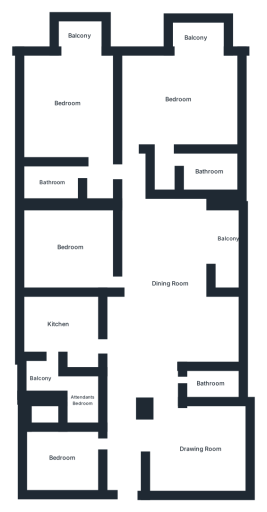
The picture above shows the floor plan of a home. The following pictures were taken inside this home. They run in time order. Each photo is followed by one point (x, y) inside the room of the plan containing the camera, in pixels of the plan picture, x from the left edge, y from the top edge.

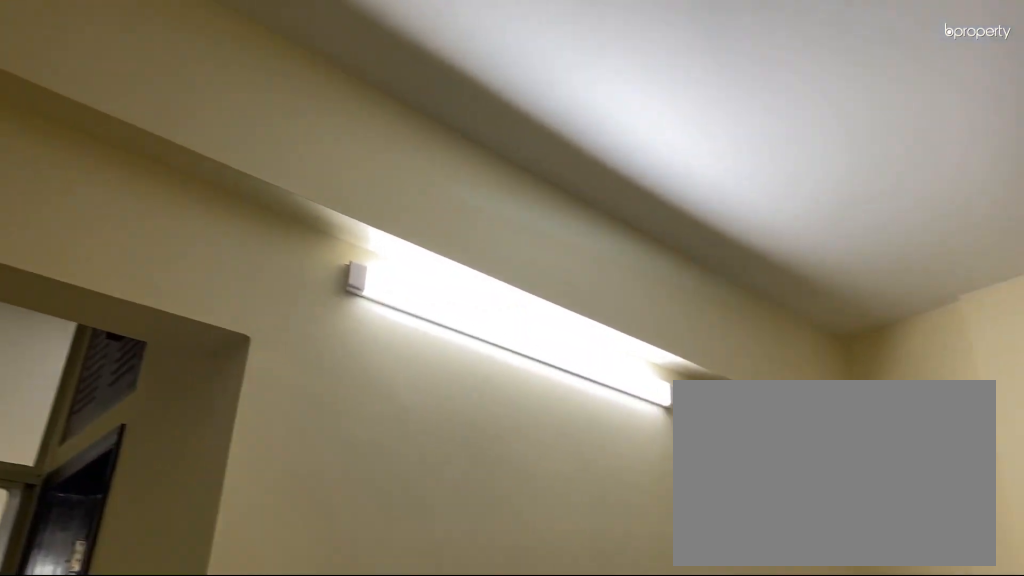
(198, 447)
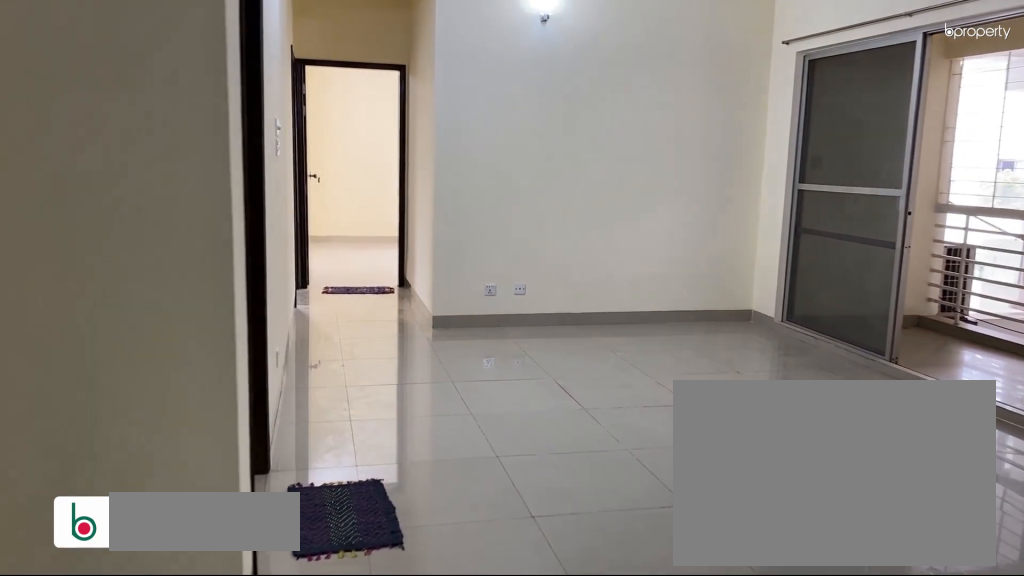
(169, 284)
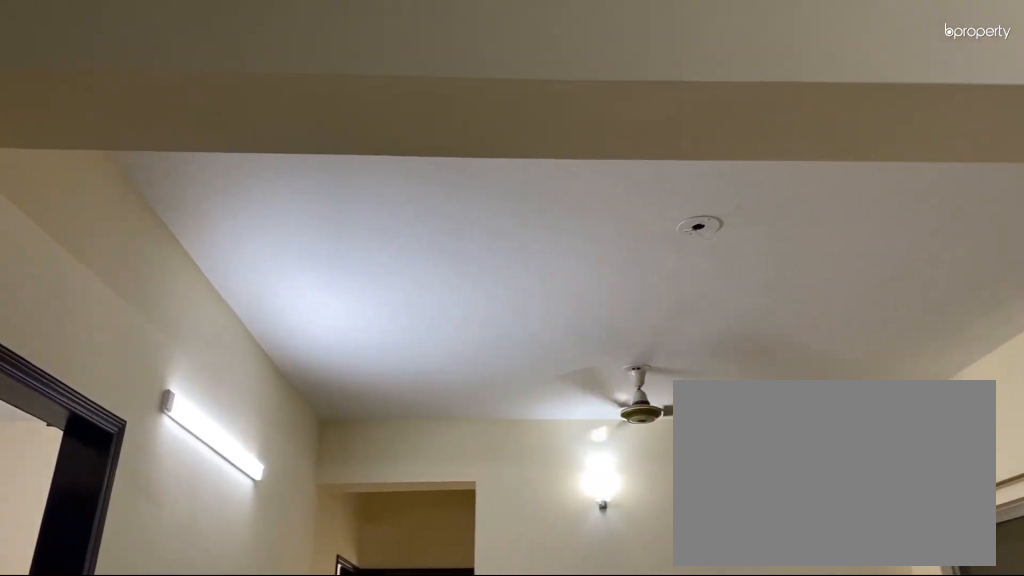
(169, 284)
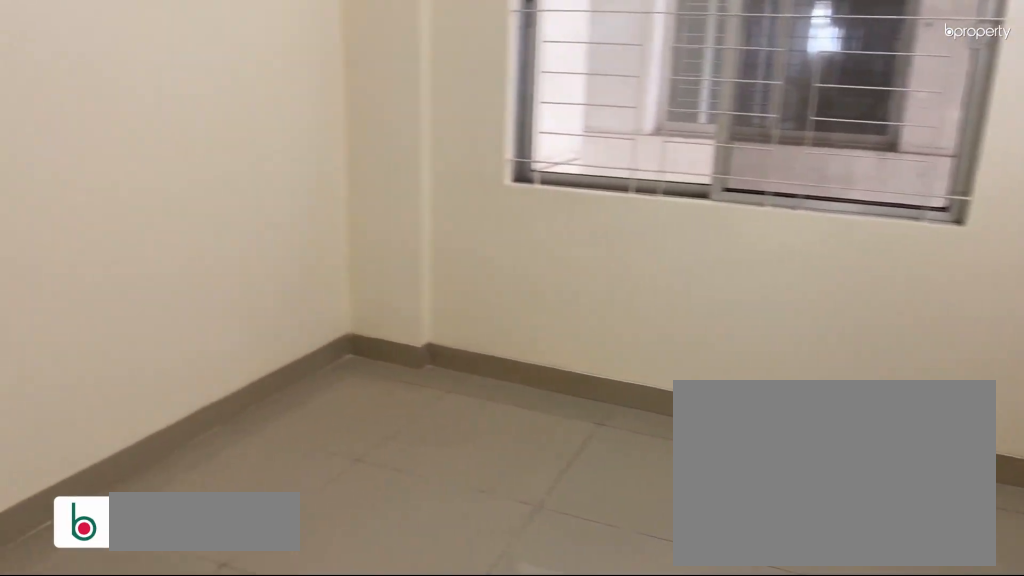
(61, 457)
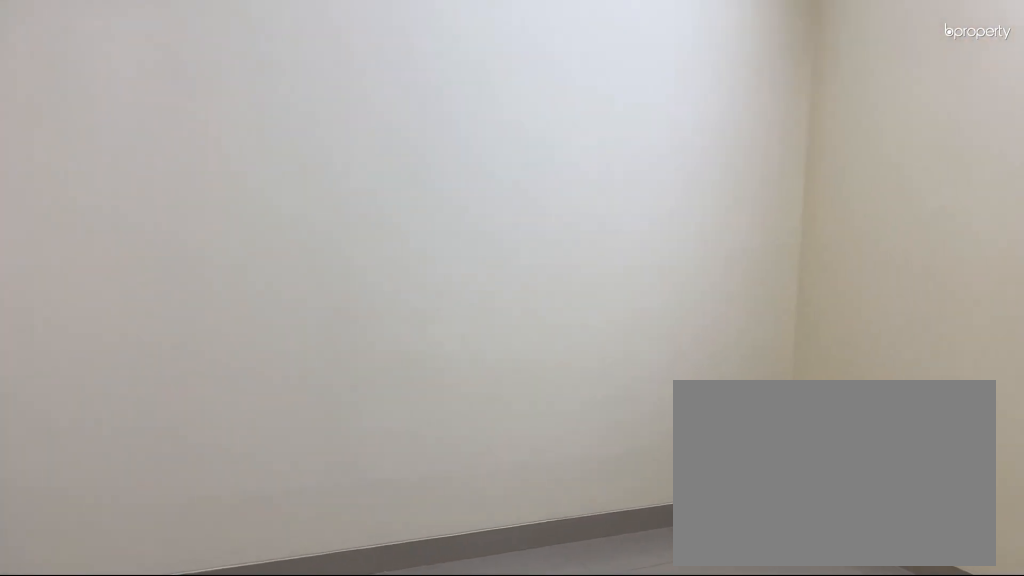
(70, 247)
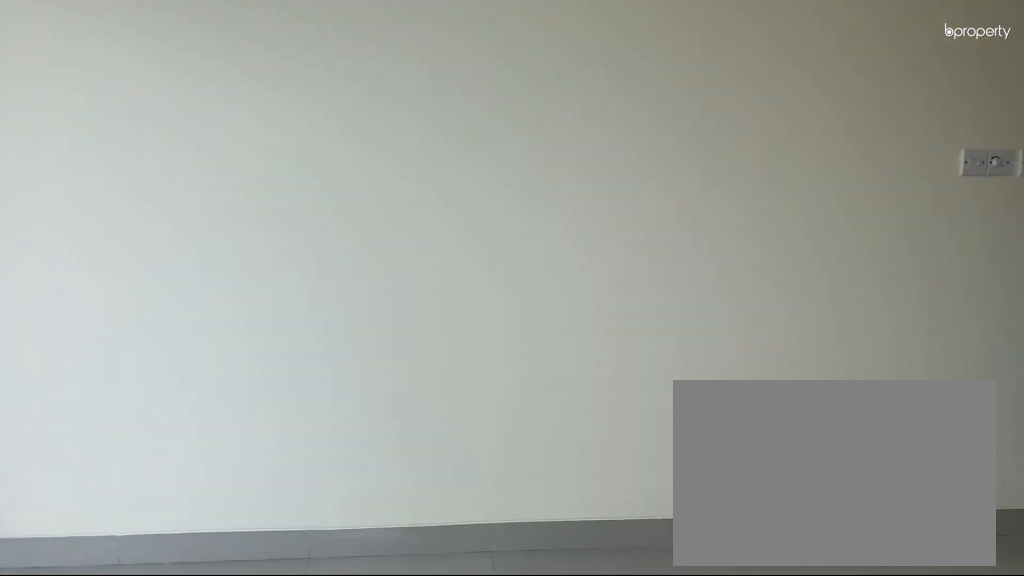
(67, 106)
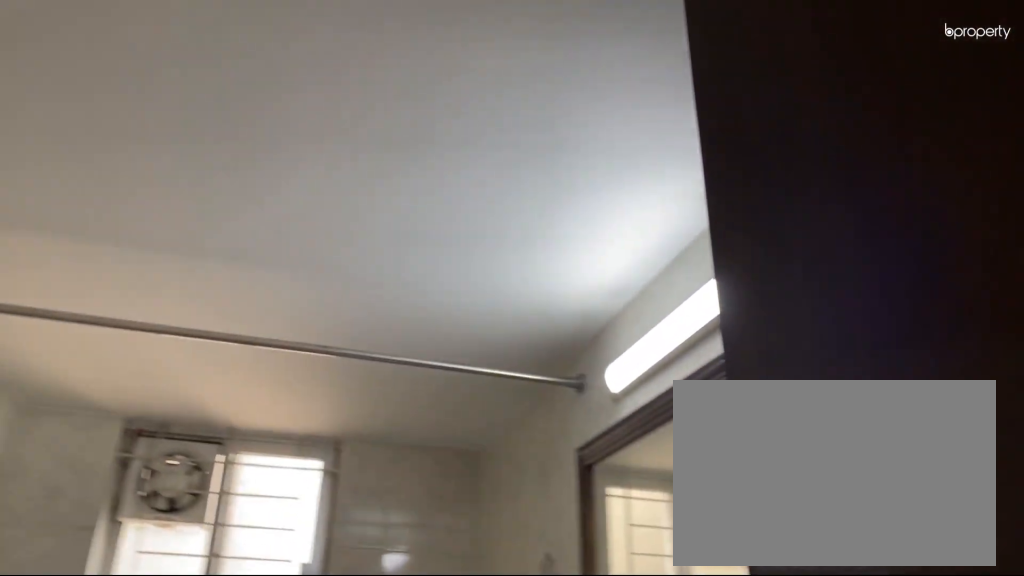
(56, 180)
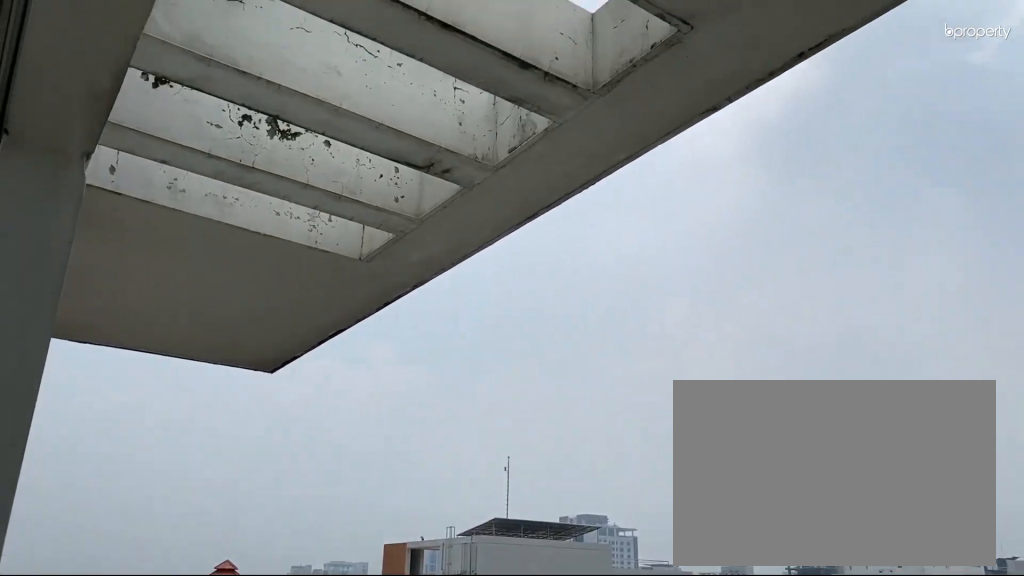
(80, 36)
